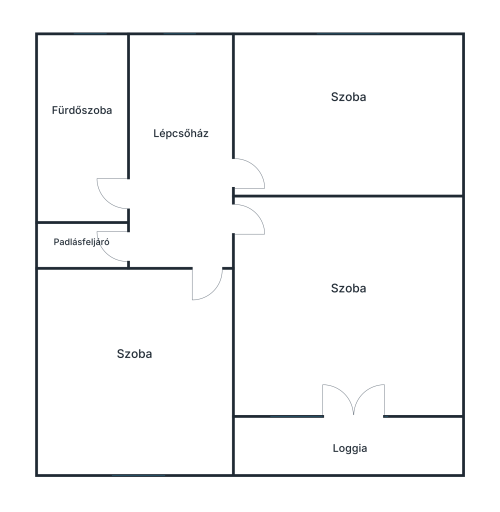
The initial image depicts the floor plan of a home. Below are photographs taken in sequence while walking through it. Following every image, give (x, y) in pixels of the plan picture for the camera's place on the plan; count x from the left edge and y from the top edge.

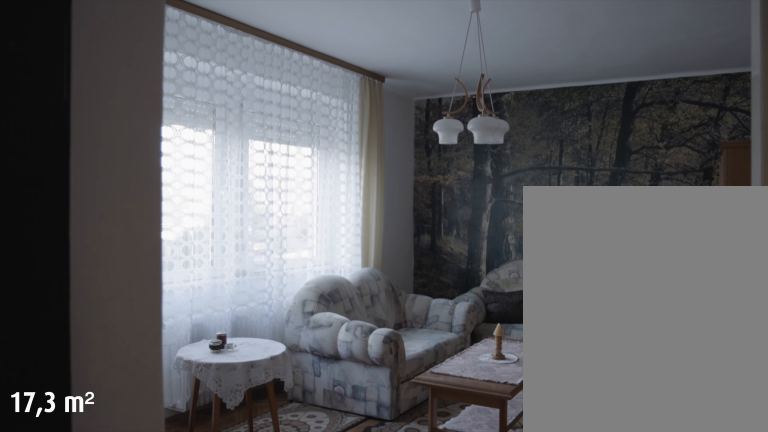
(237, 178)
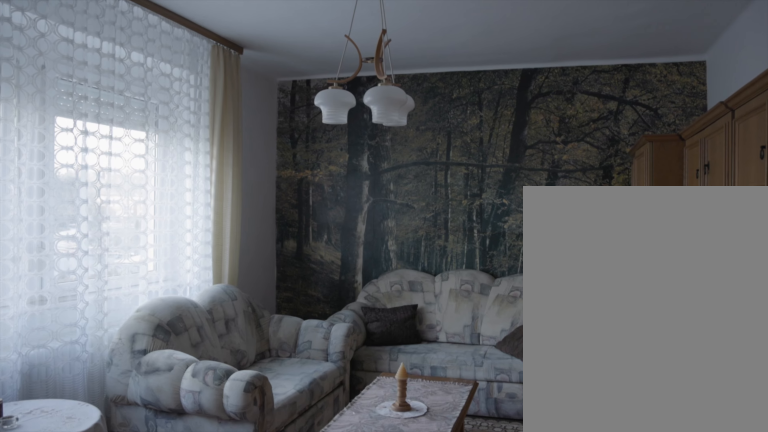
(316, 138)
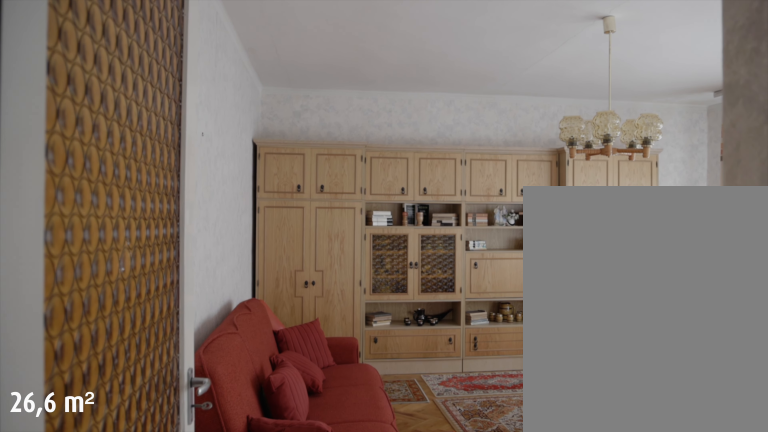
(232, 221)
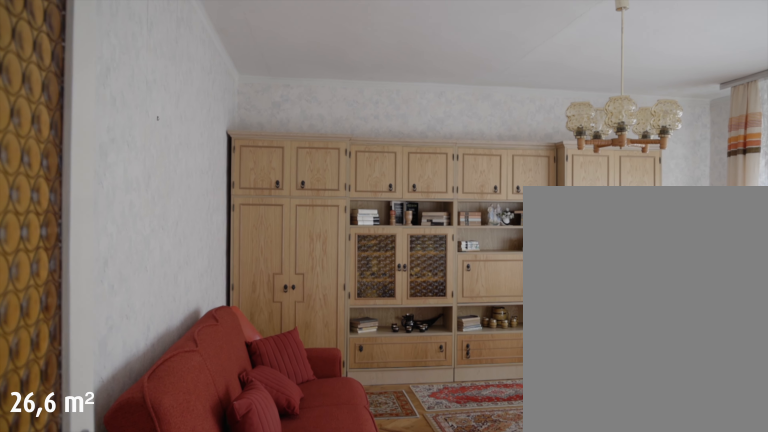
(237, 221)
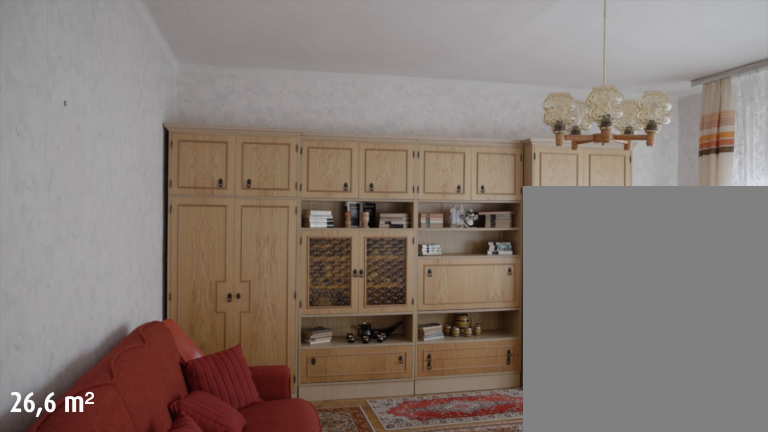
(251, 221)
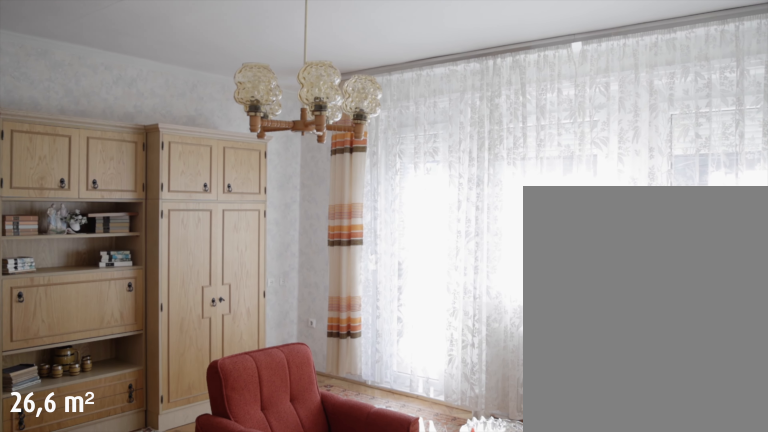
(315, 221)
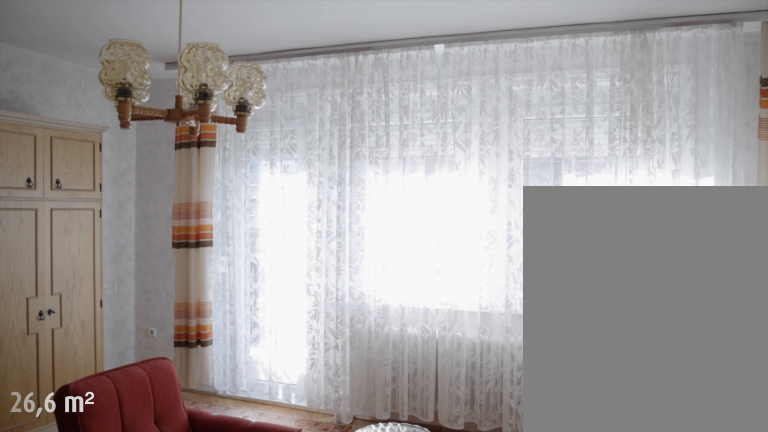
(336, 221)
